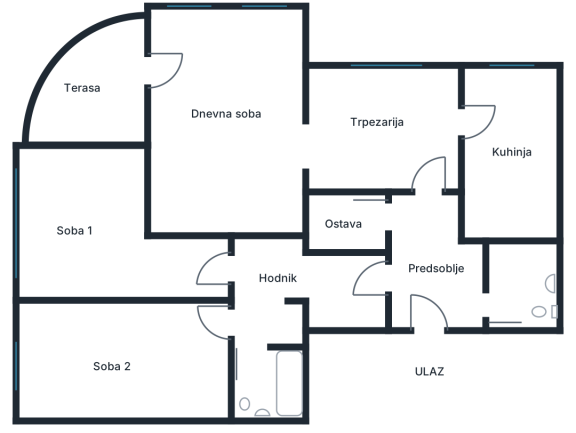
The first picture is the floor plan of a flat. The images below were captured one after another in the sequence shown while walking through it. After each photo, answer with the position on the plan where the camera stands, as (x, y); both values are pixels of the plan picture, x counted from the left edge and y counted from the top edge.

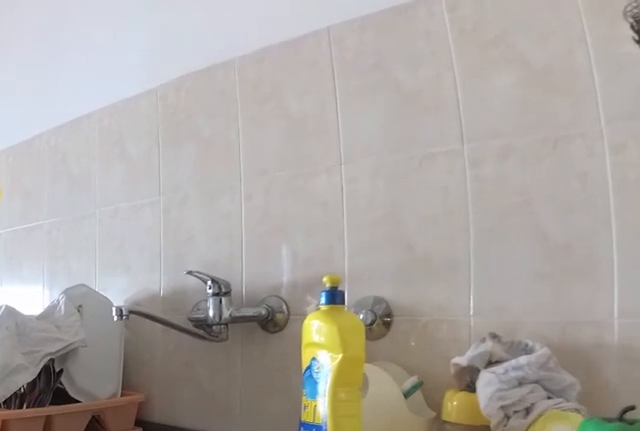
(507, 242)
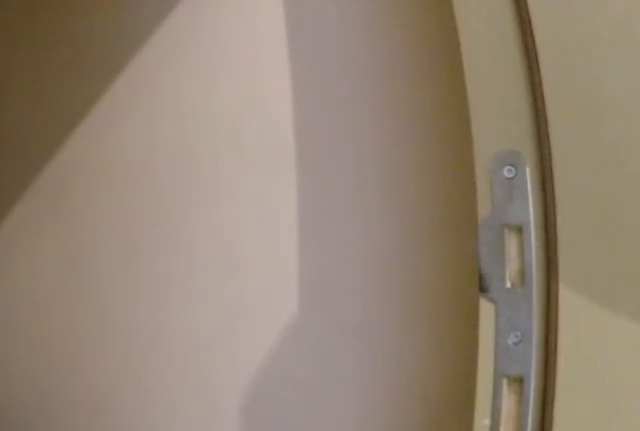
(405, 217)
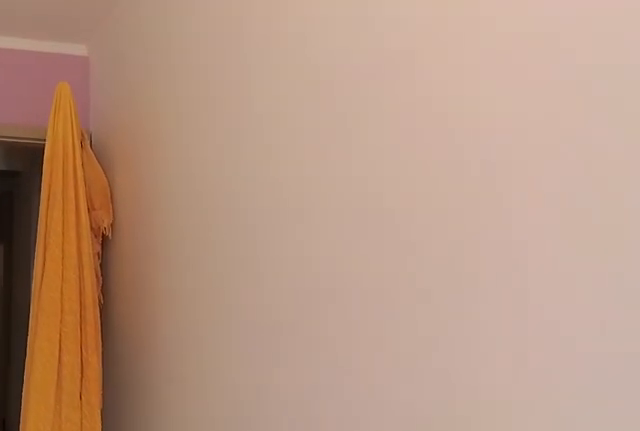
(102, 257)
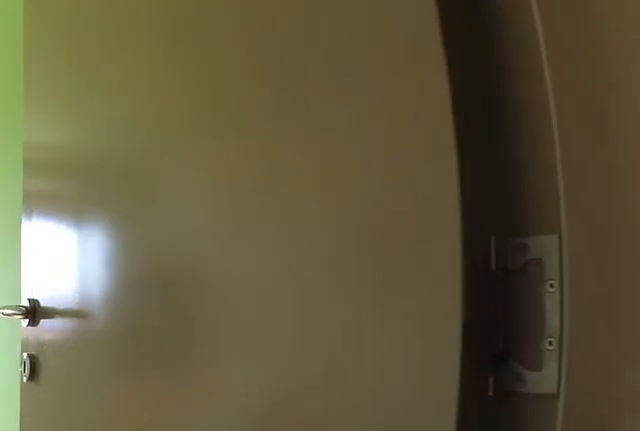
(246, 316)
